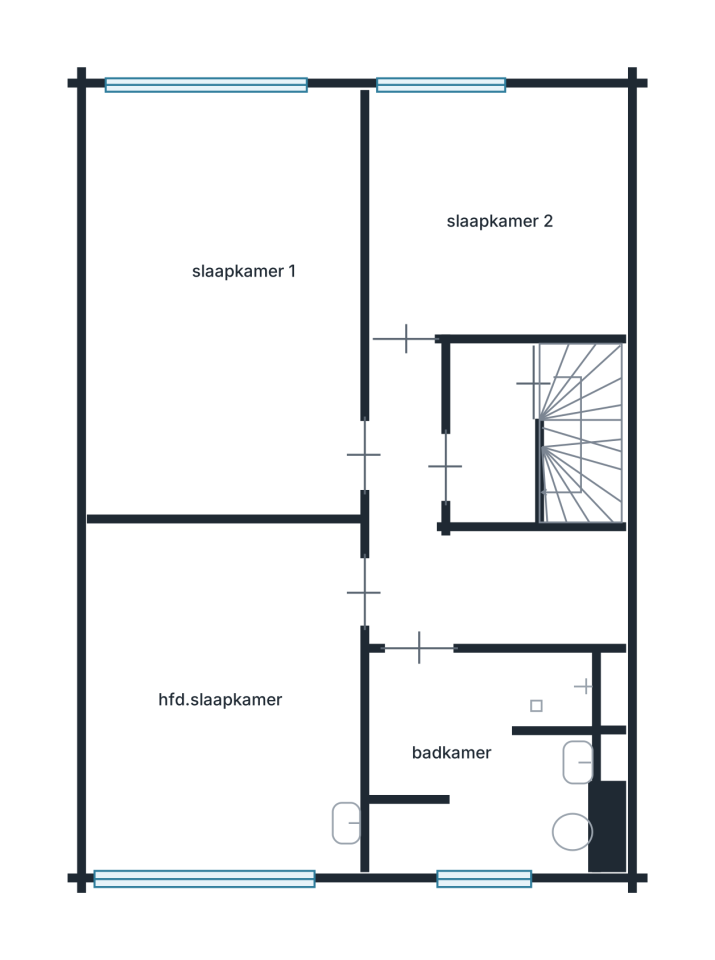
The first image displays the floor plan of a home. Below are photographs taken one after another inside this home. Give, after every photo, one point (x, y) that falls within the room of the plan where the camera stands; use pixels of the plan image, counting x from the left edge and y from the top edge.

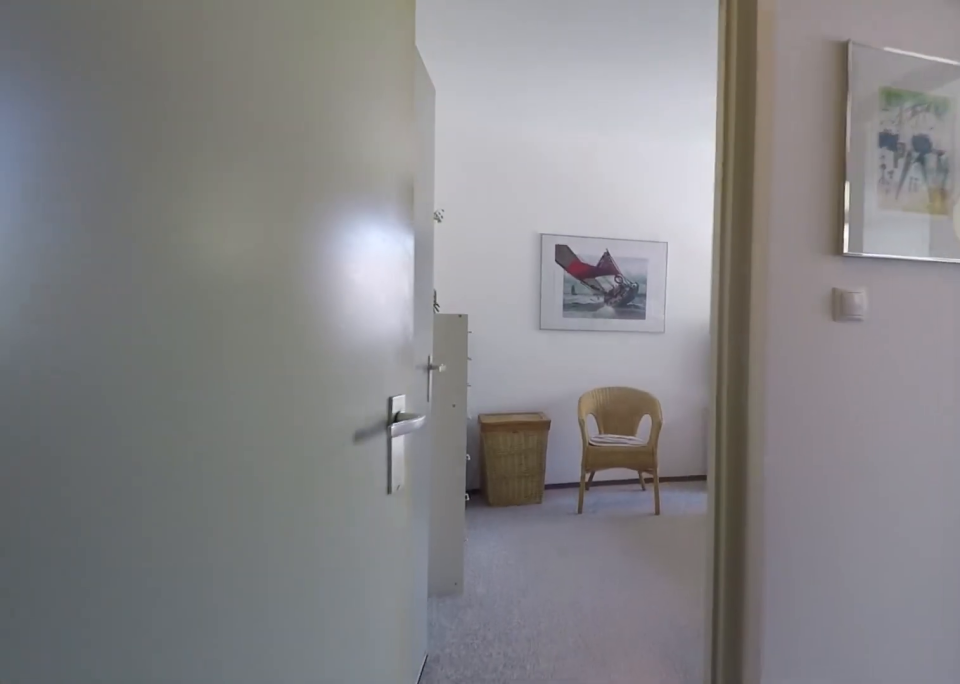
(467, 540)
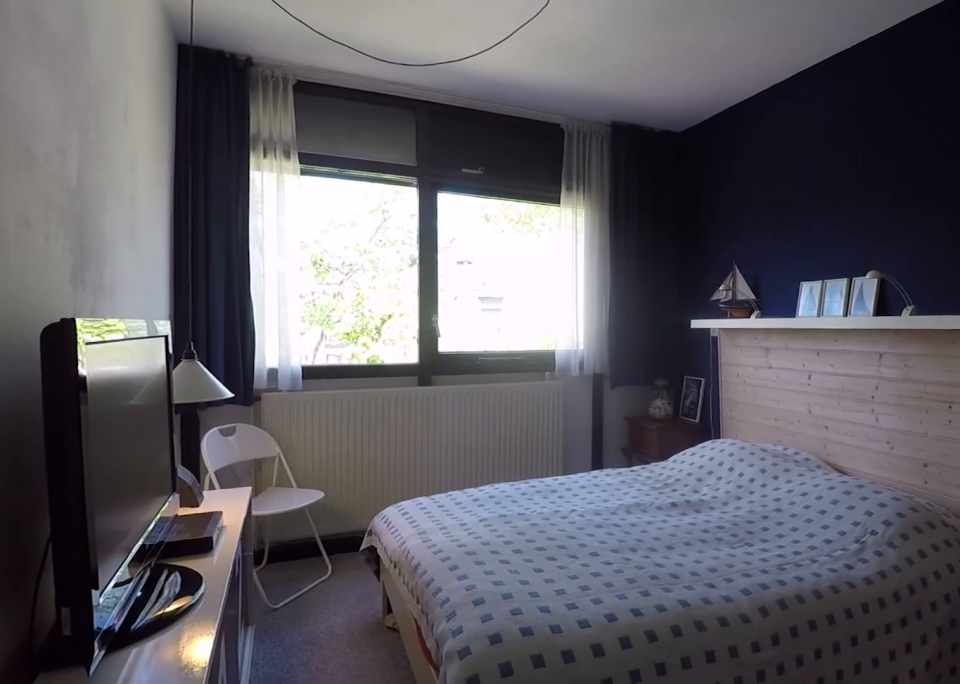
(226, 305)
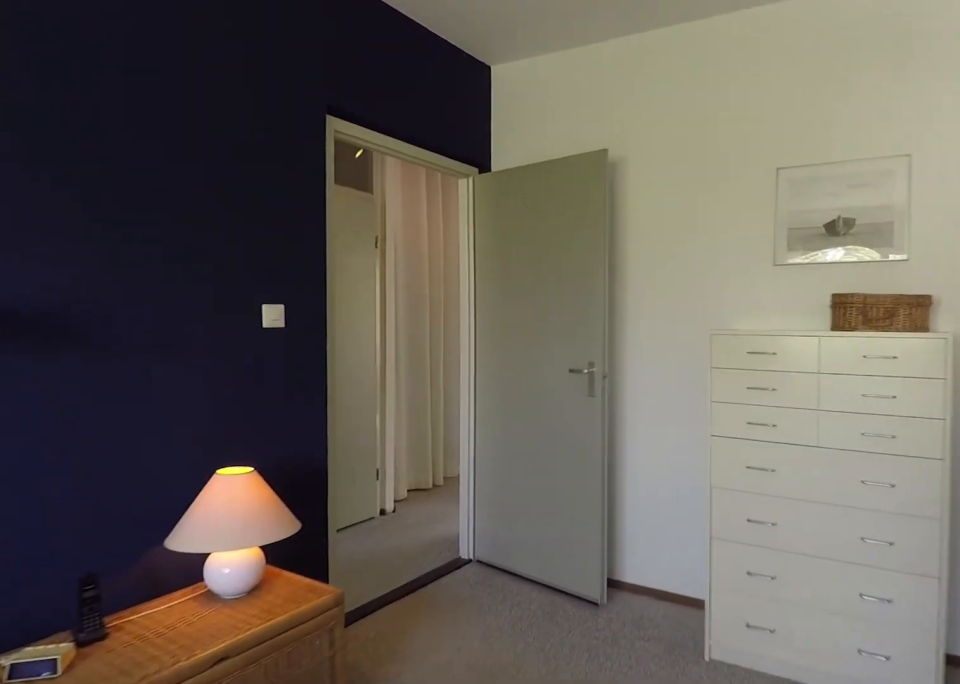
(226, 305)
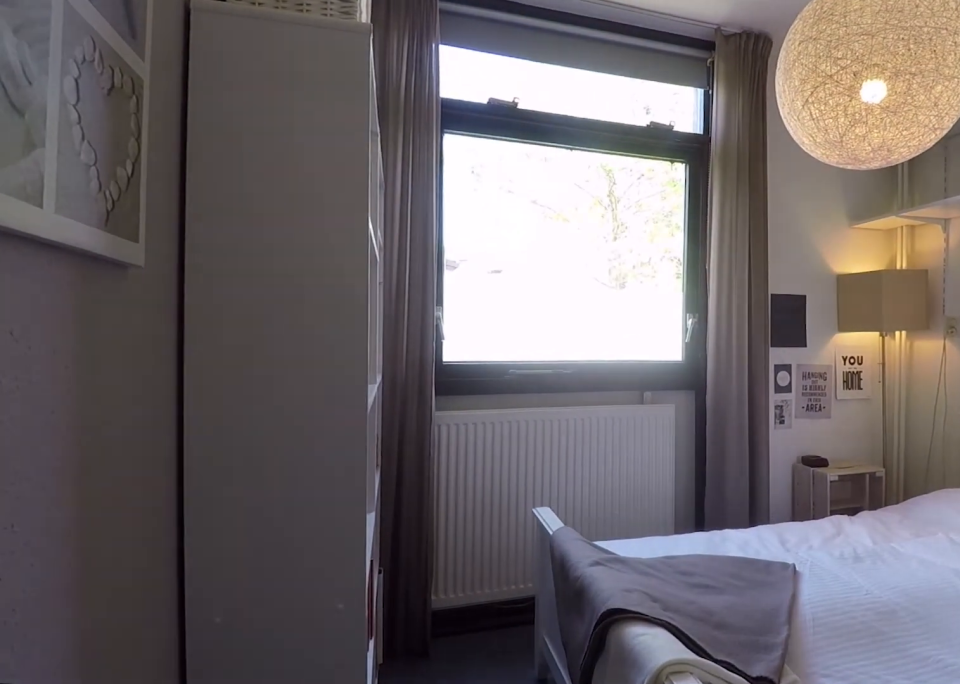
(496, 214)
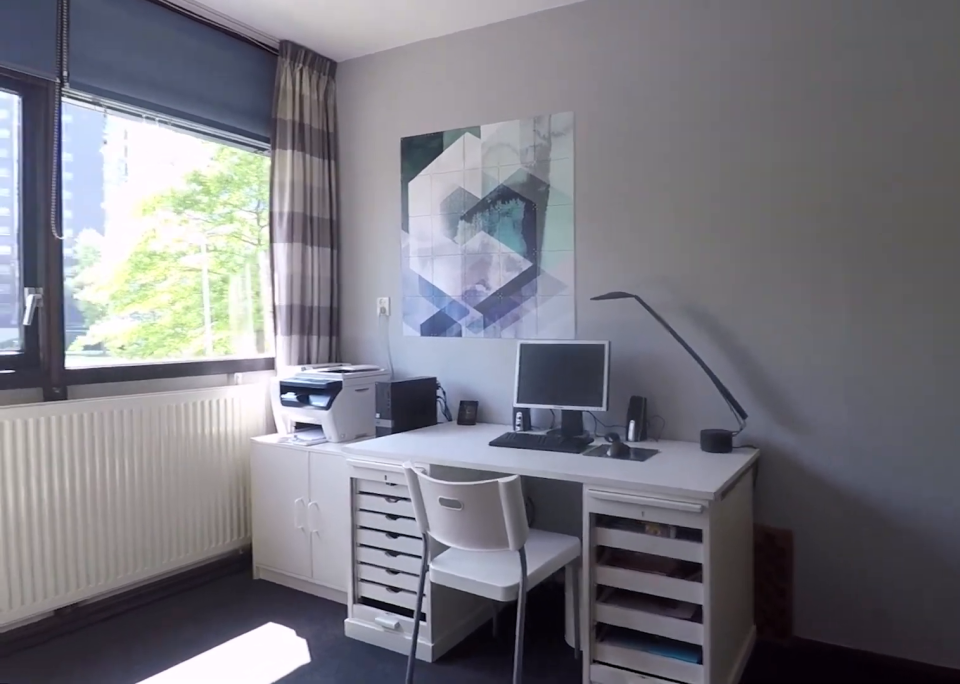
(226, 698)
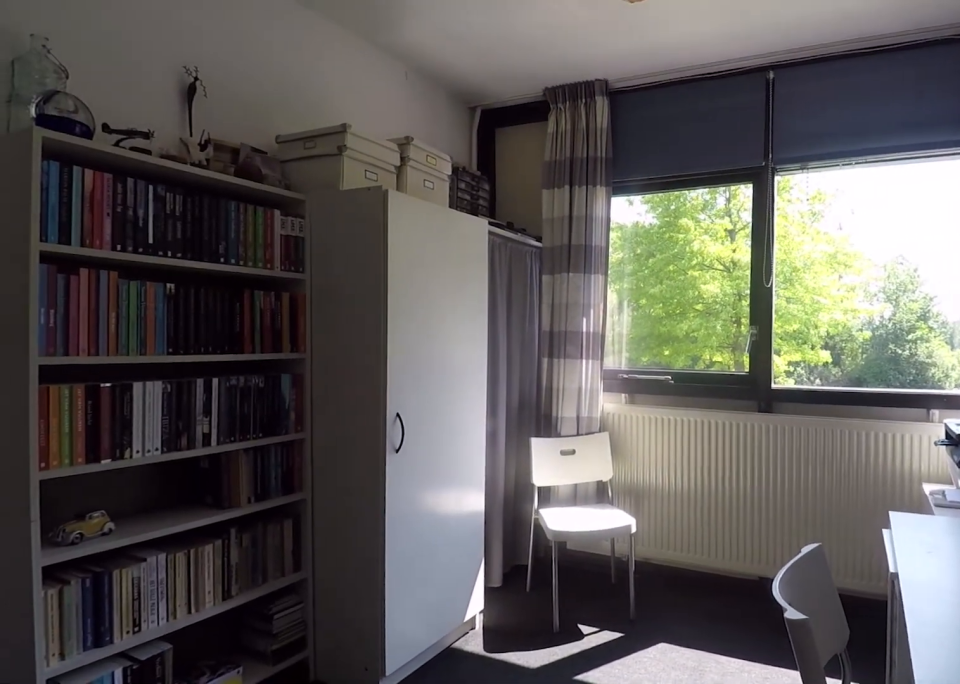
(226, 698)
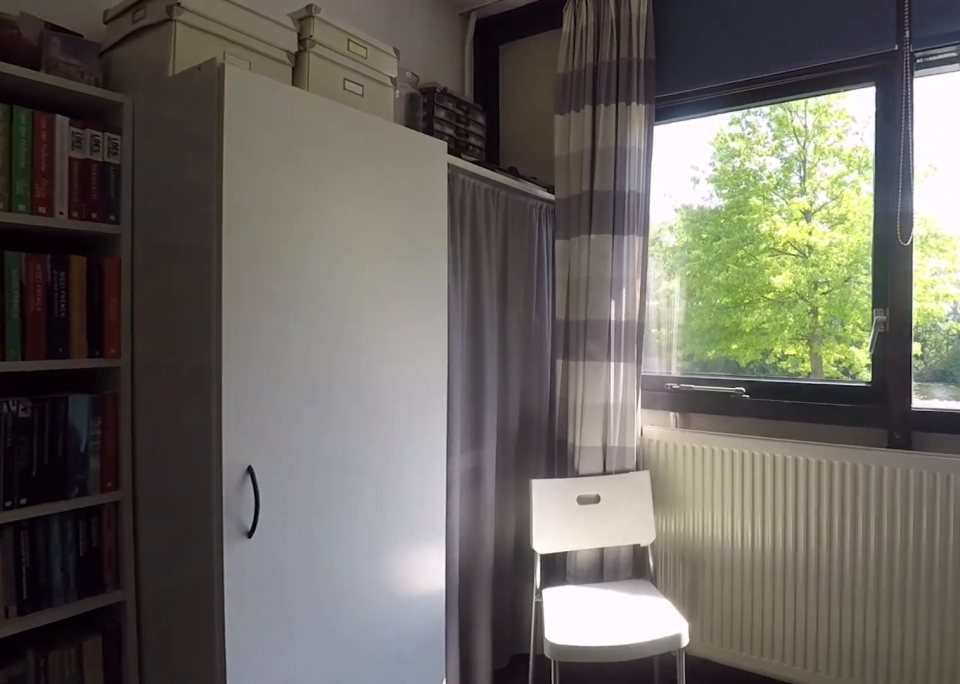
(226, 698)
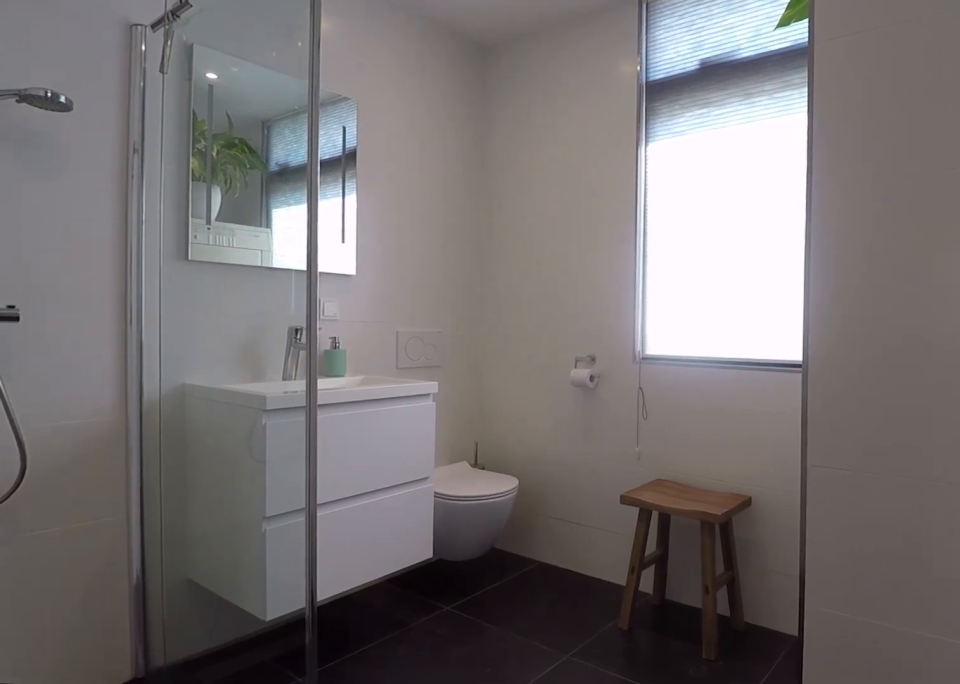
(480, 757)
